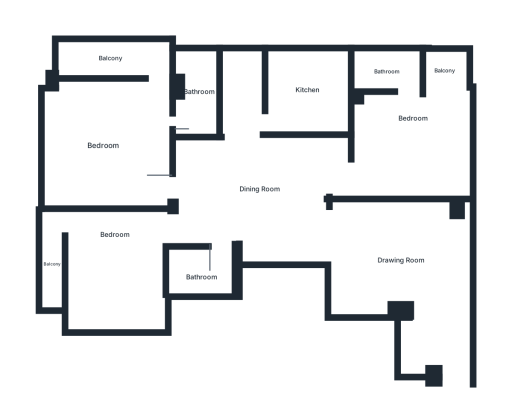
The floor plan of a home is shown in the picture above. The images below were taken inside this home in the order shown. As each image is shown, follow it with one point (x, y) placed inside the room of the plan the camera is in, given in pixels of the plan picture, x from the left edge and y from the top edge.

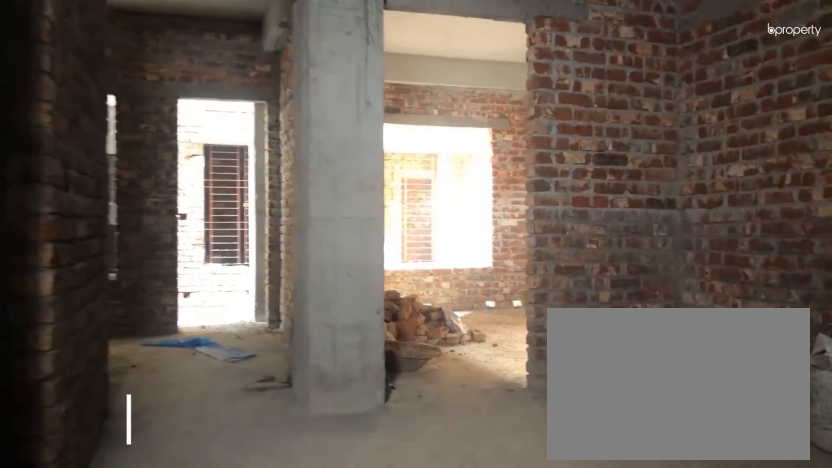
(260, 186)
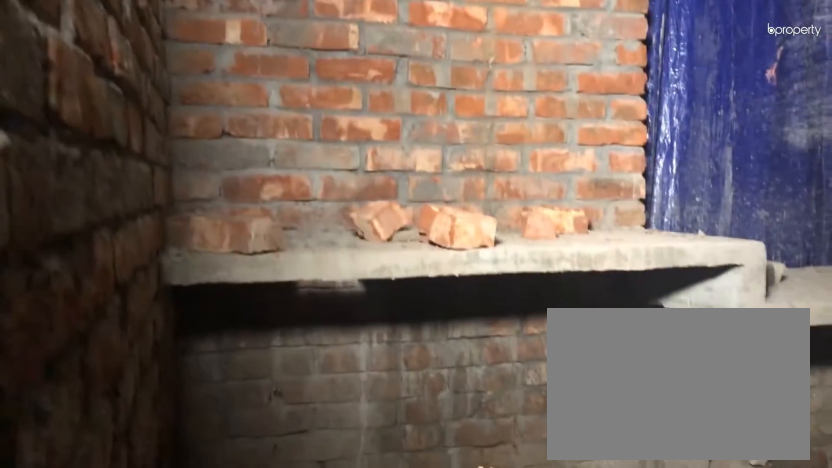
(309, 91)
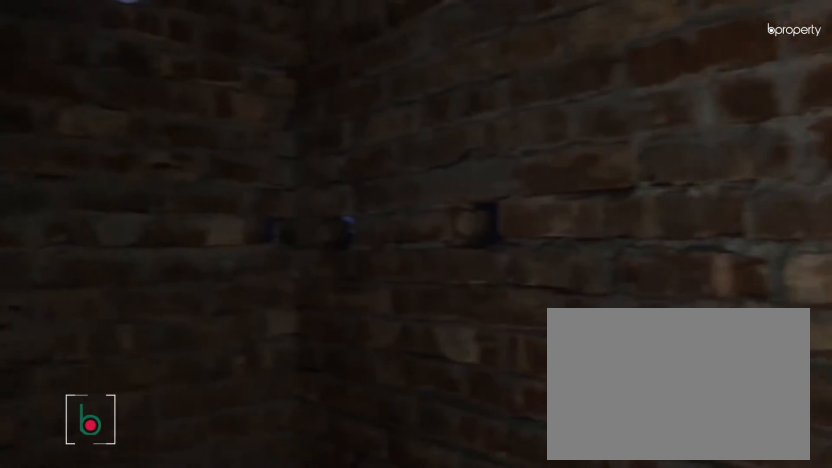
(196, 90)
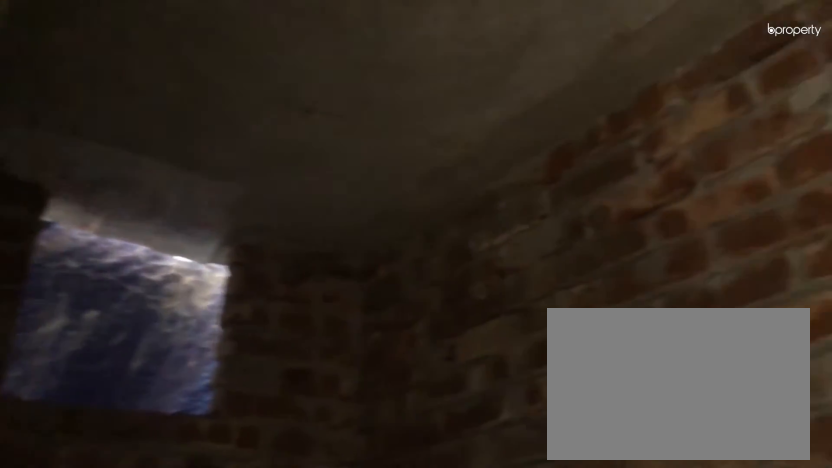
(196, 90)
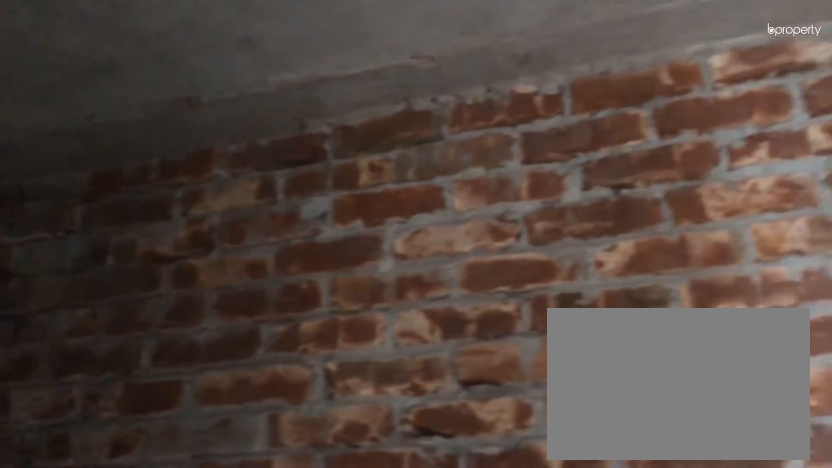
(196, 90)
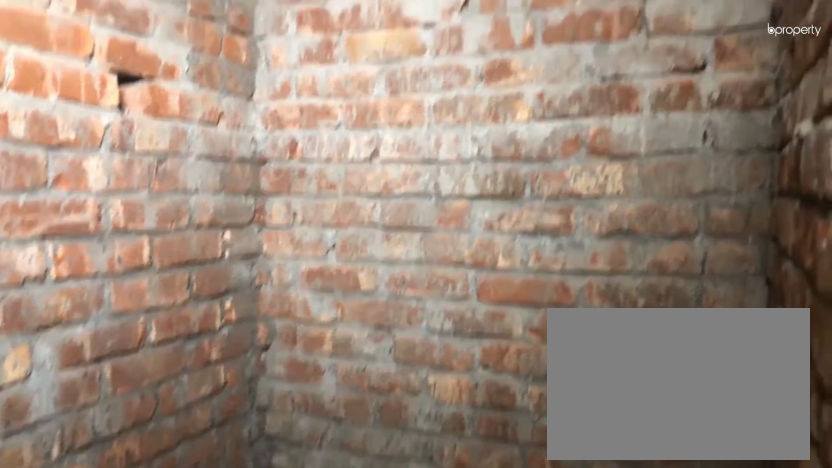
(201, 276)
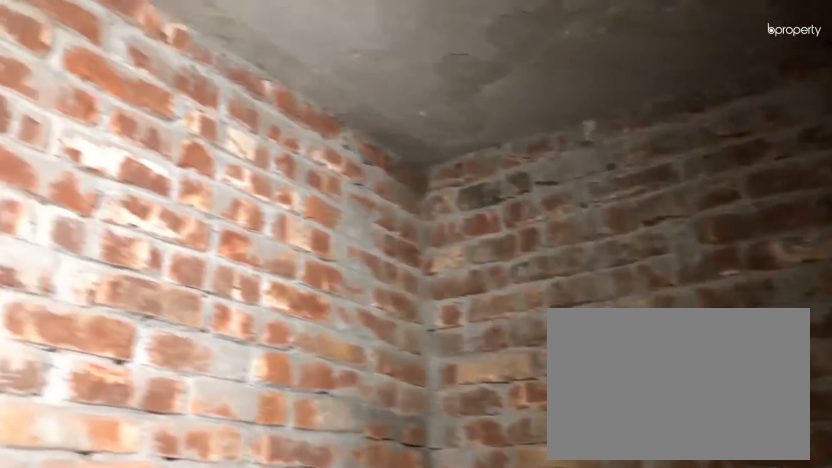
(201, 276)
